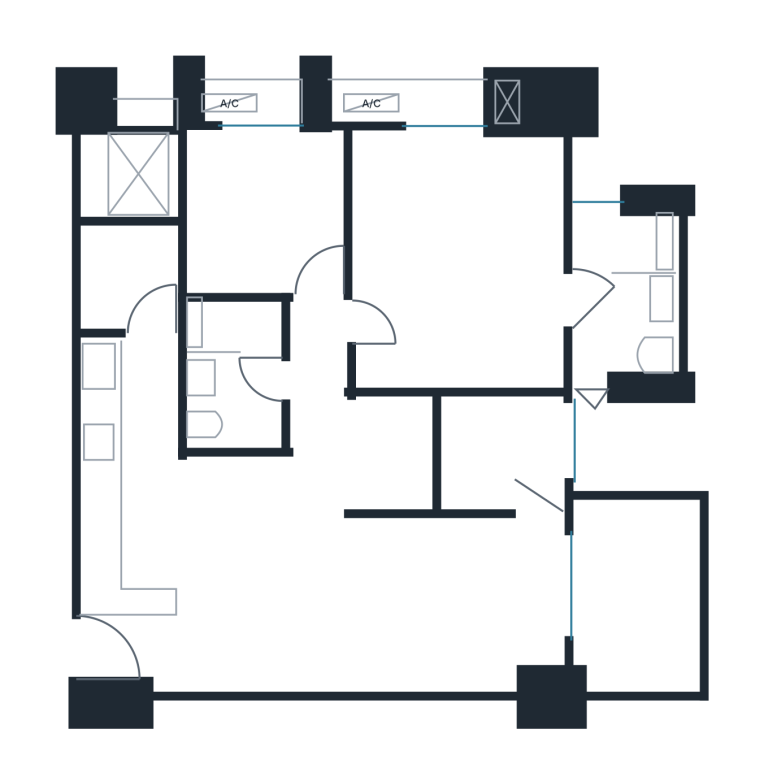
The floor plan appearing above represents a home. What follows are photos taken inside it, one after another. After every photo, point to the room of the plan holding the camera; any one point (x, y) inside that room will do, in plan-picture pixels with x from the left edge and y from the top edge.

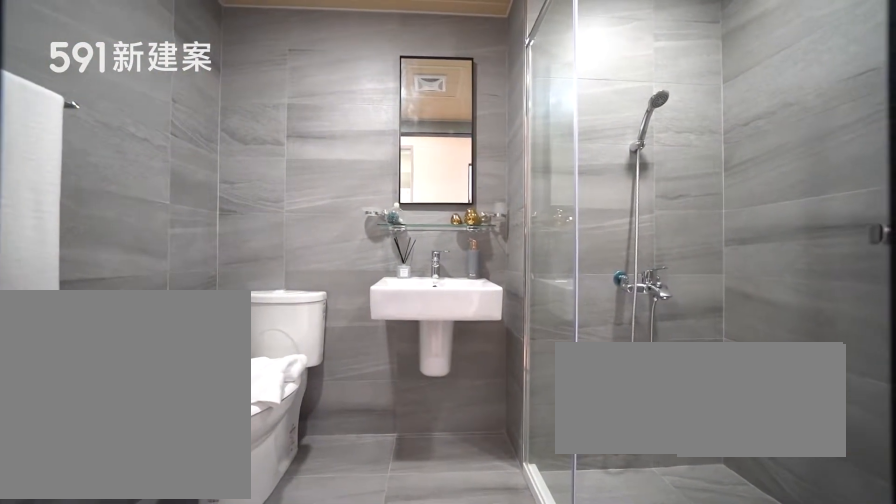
(232, 375)
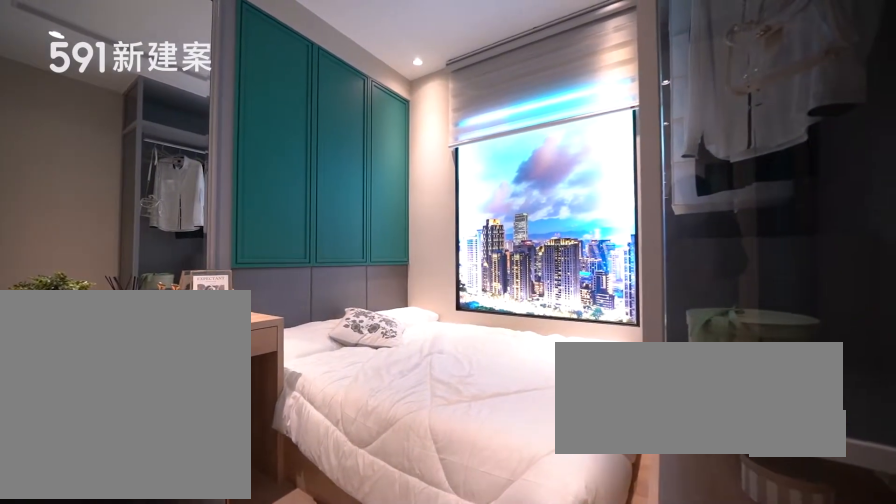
(263, 210)
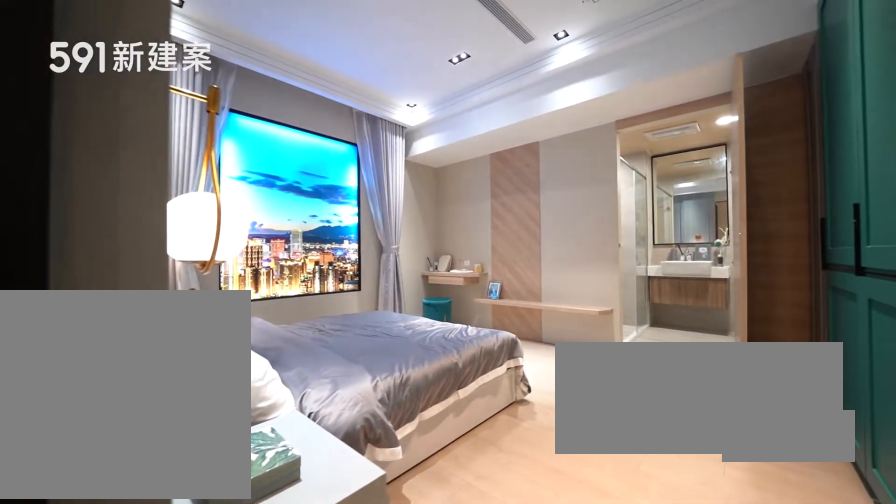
(461, 258)
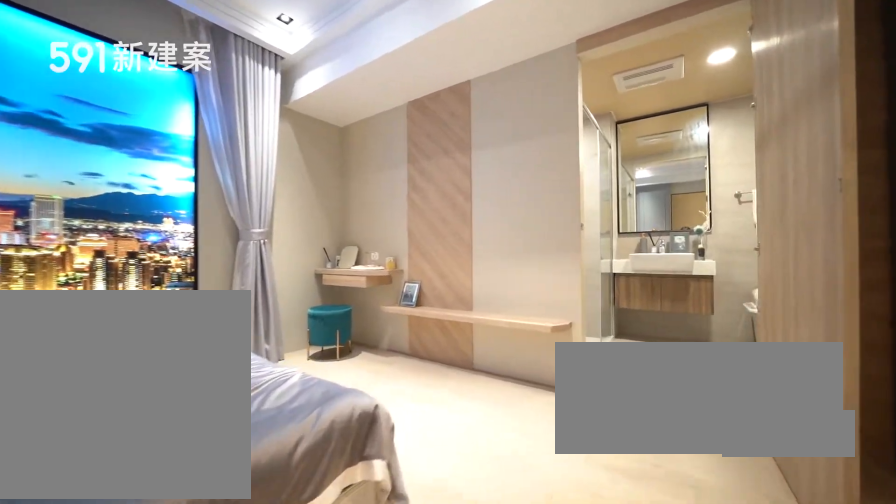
(461, 258)
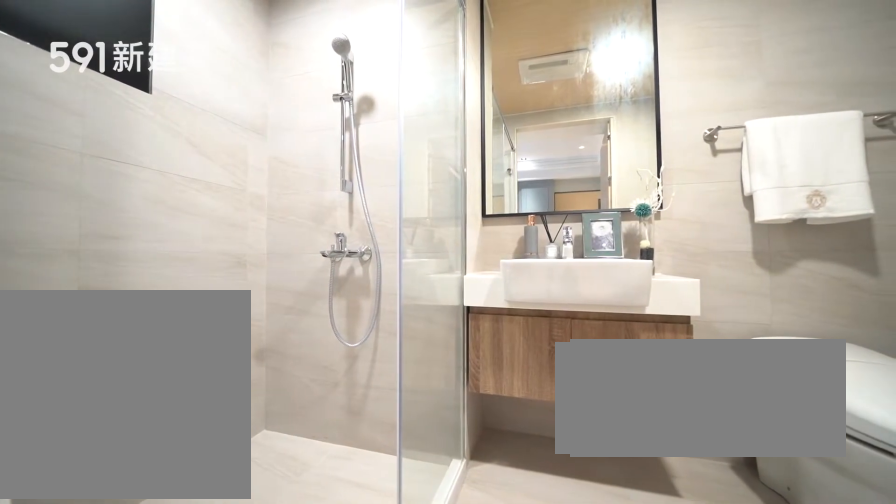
(629, 301)
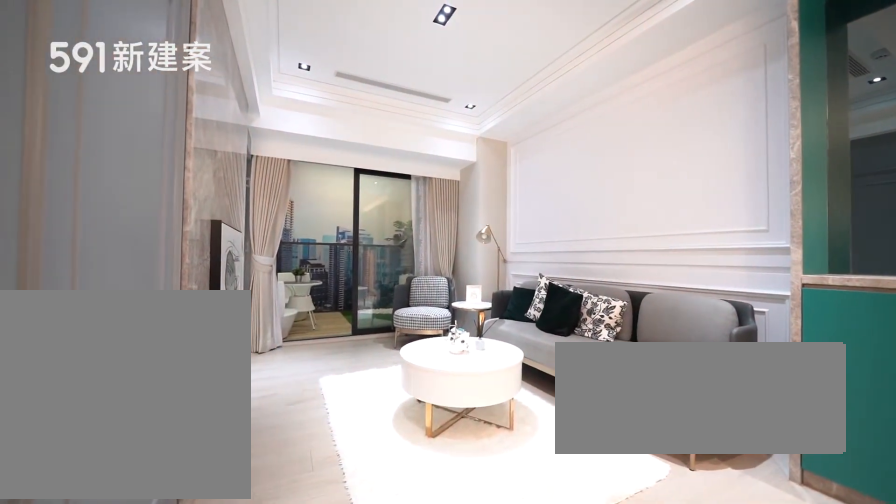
(454, 601)
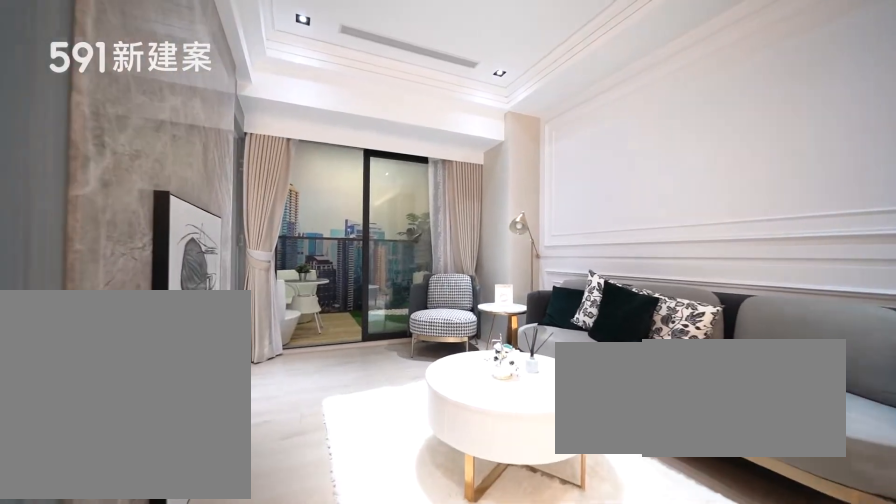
(454, 601)
